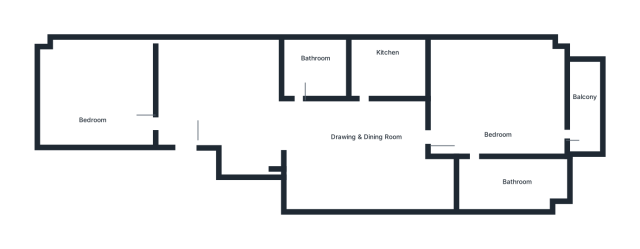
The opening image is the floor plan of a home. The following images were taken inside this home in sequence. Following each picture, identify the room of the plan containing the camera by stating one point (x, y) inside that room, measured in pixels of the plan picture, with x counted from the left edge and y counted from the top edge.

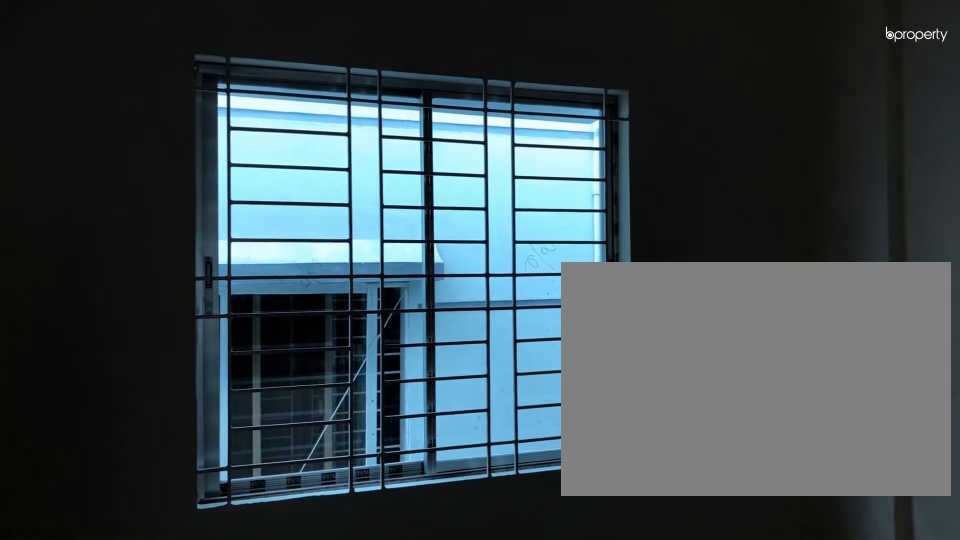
(222, 100)
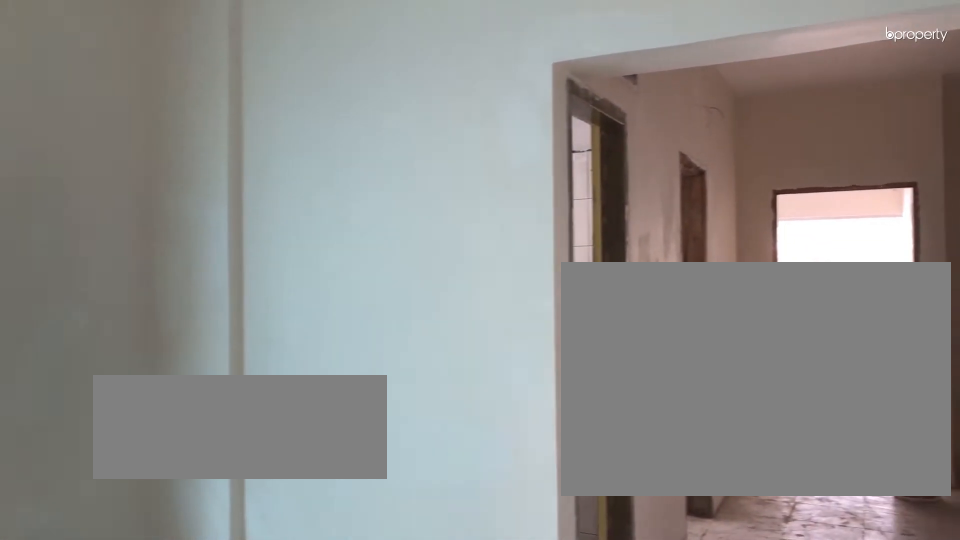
(222, 100)
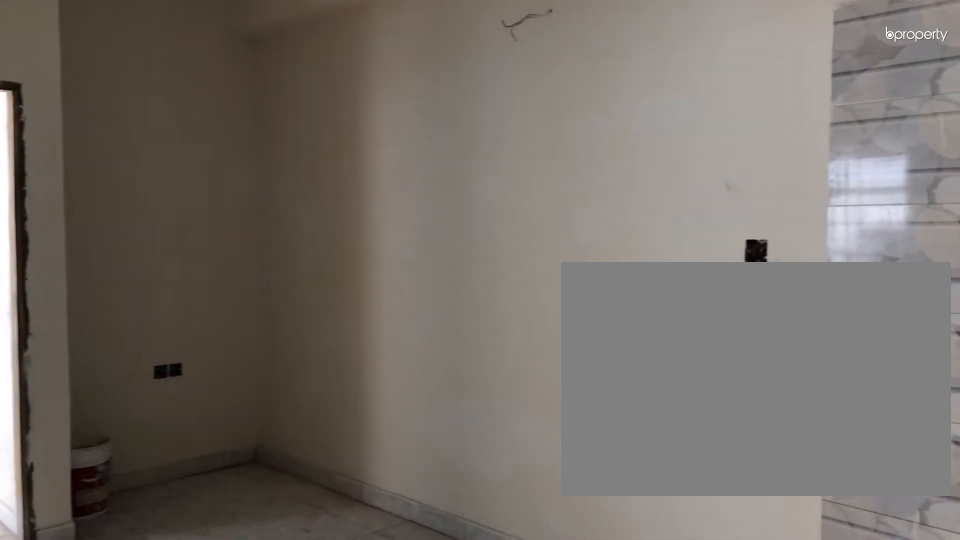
(361, 141)
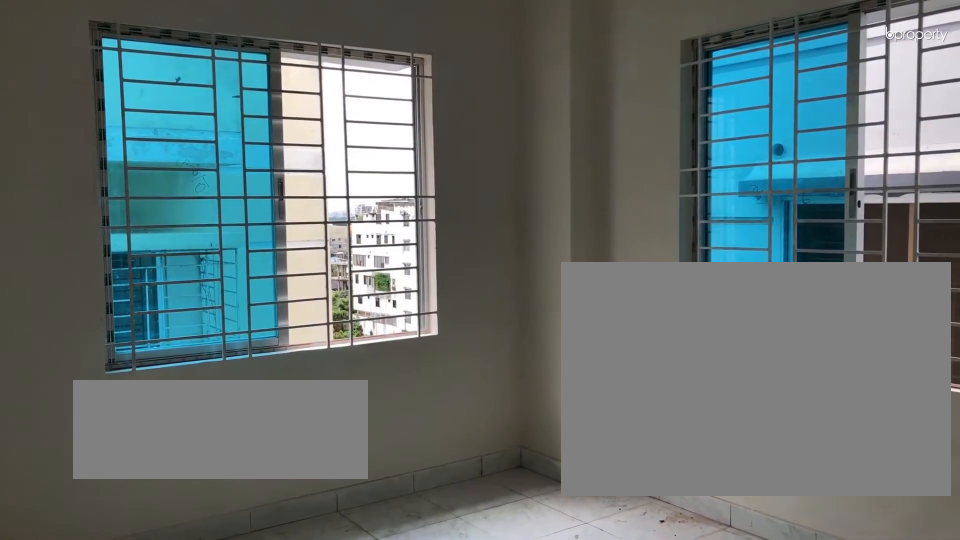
(93, 97)
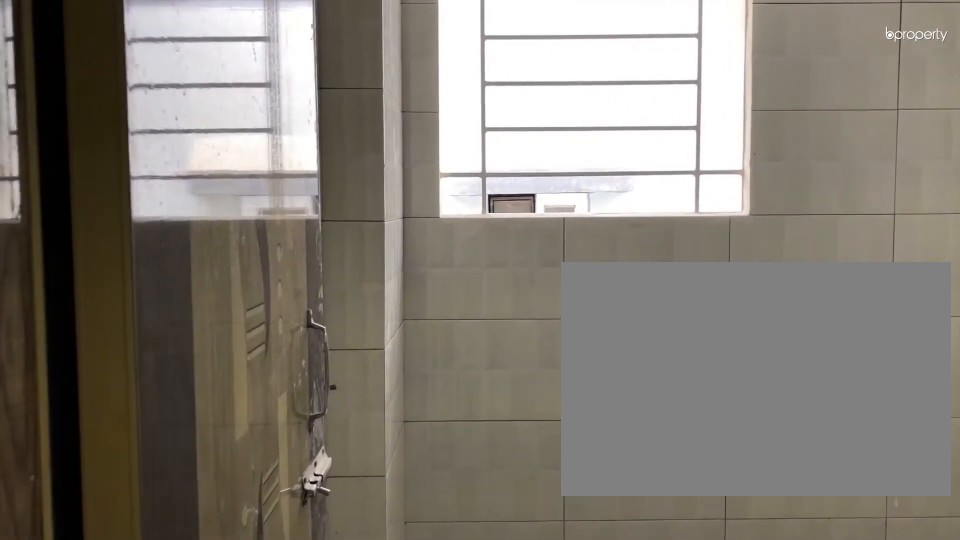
(322, 69)
